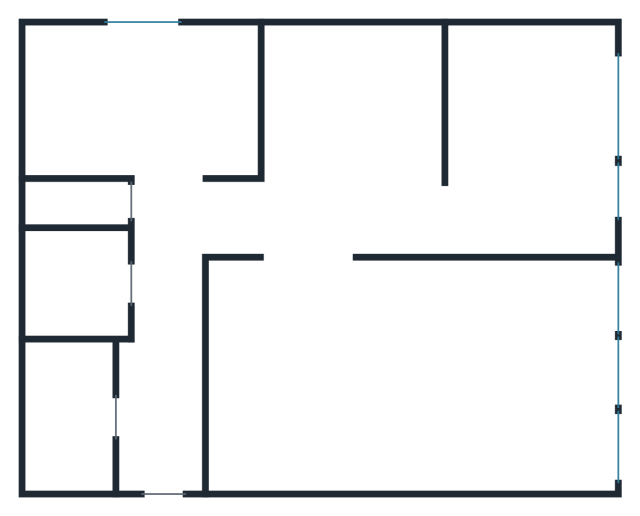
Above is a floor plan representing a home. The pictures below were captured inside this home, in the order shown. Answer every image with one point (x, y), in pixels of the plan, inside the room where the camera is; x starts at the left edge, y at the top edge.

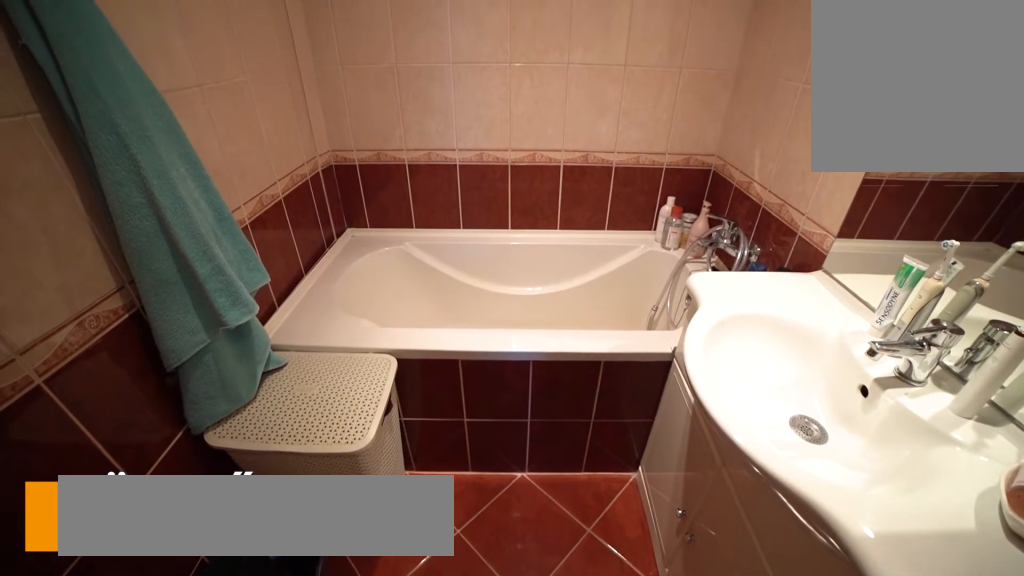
(66, 285)
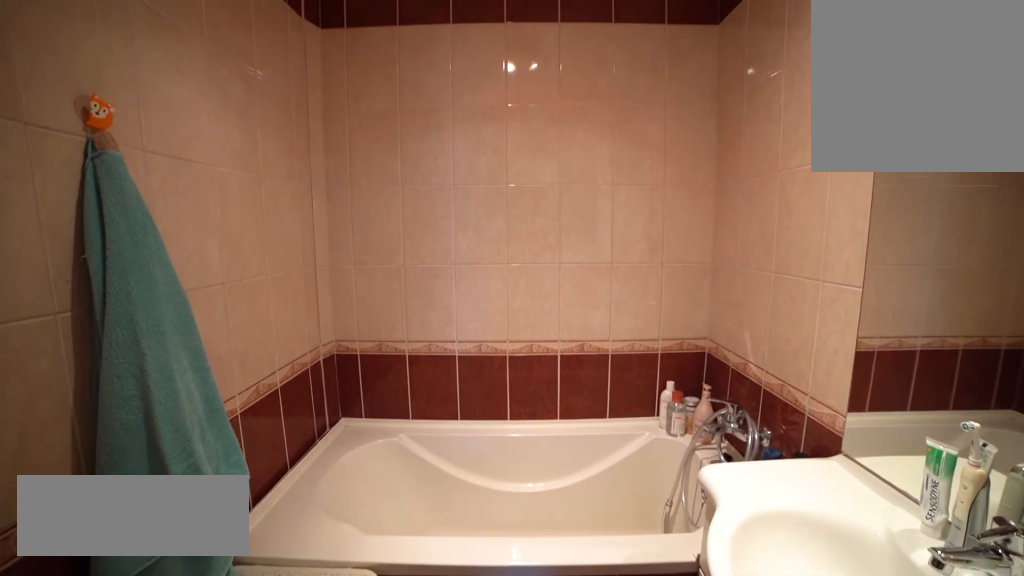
(65, 286)
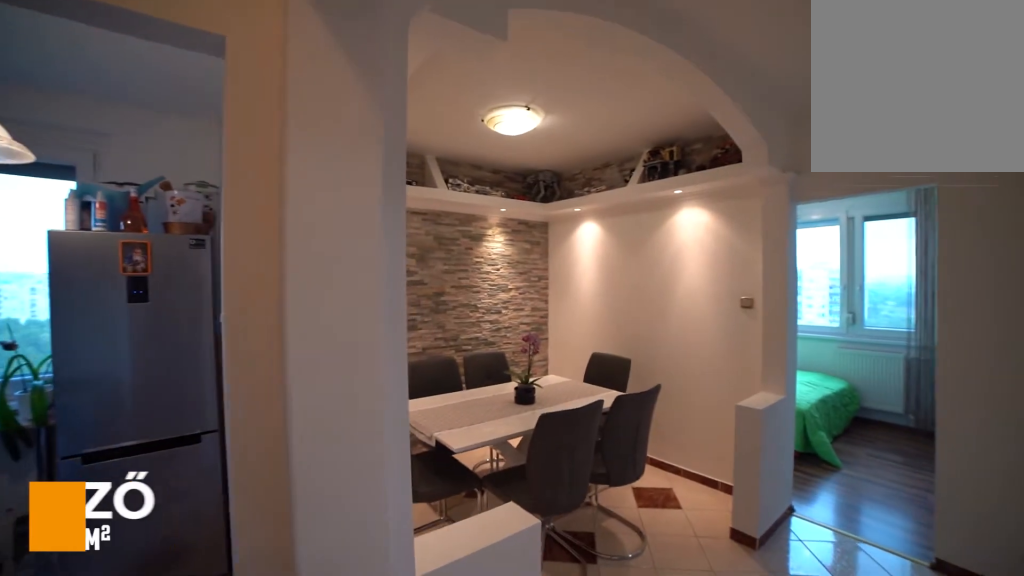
(173, 235)
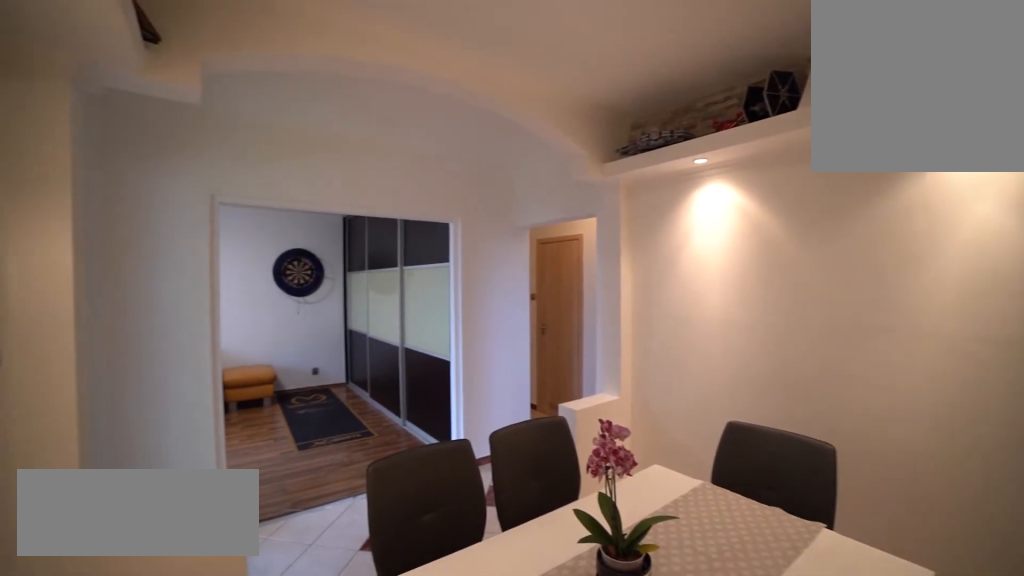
(354, 103)
